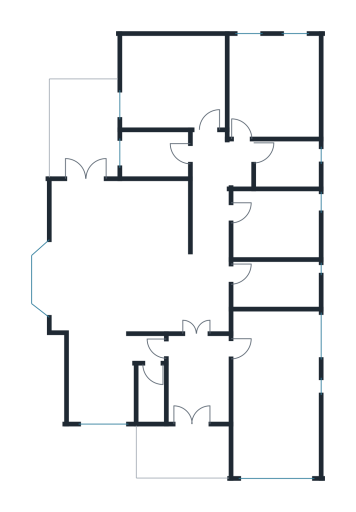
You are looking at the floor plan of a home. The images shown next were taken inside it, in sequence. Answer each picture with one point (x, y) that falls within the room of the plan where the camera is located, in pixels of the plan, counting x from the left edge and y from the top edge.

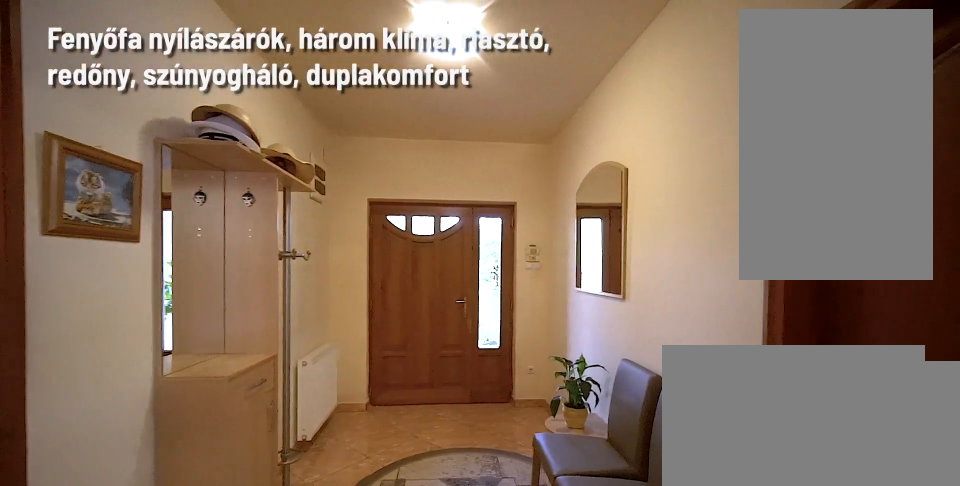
(197, 378)
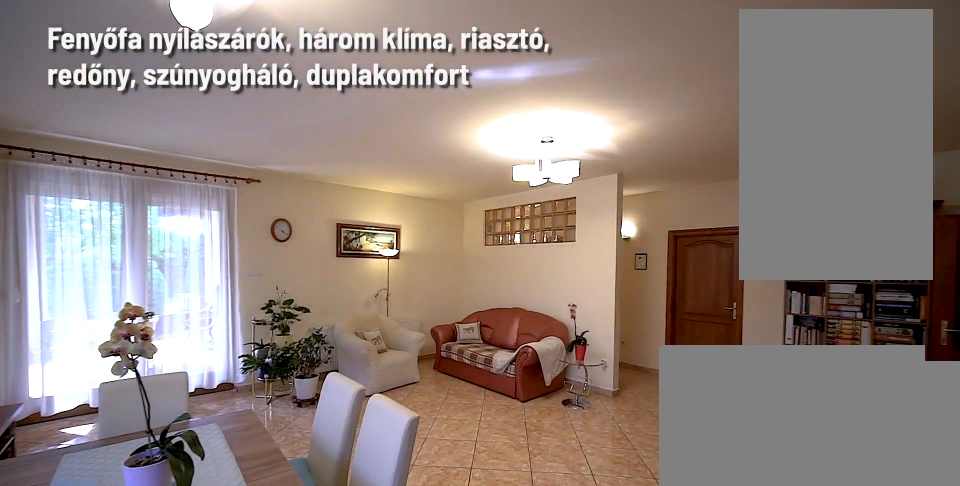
(115, 265)
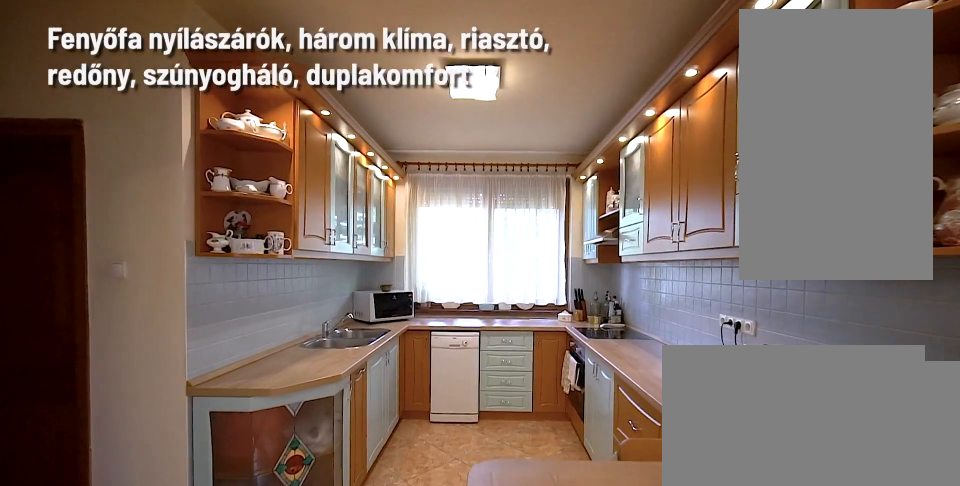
(102, 377)
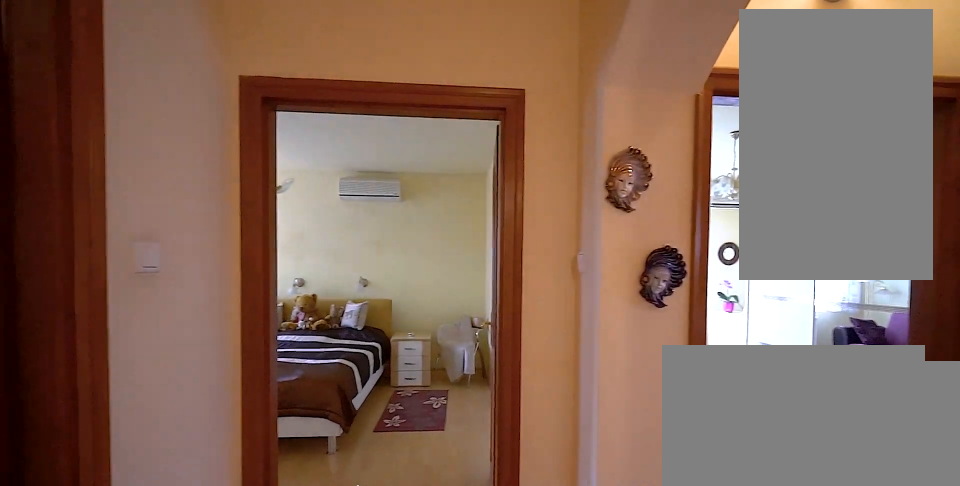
(212, 228)
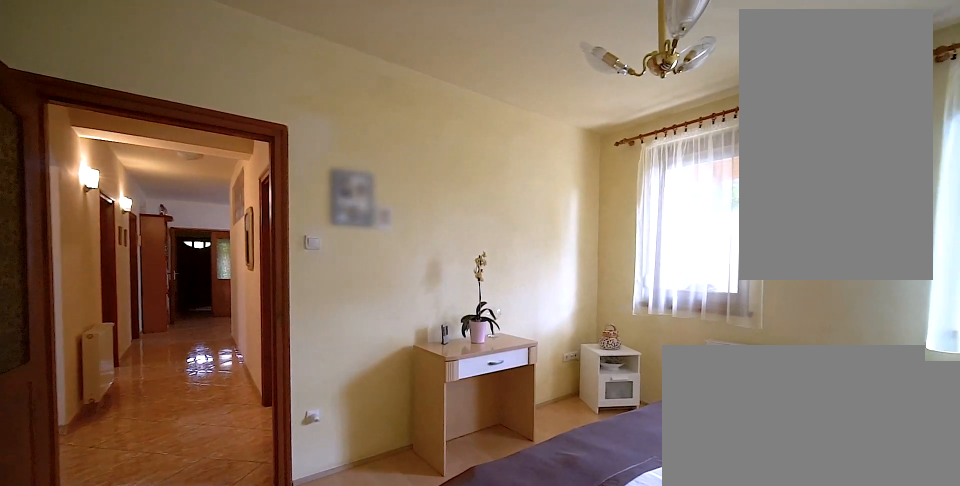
(176, 88)
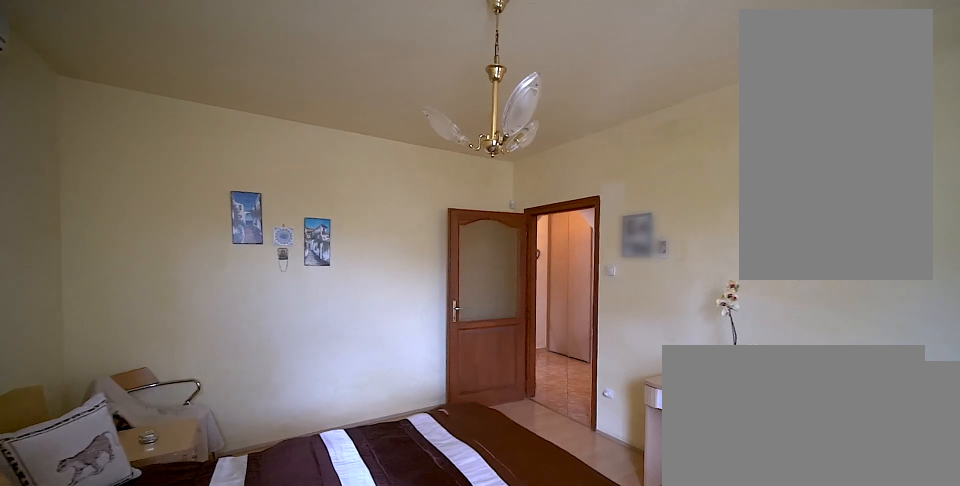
(176, 88)
